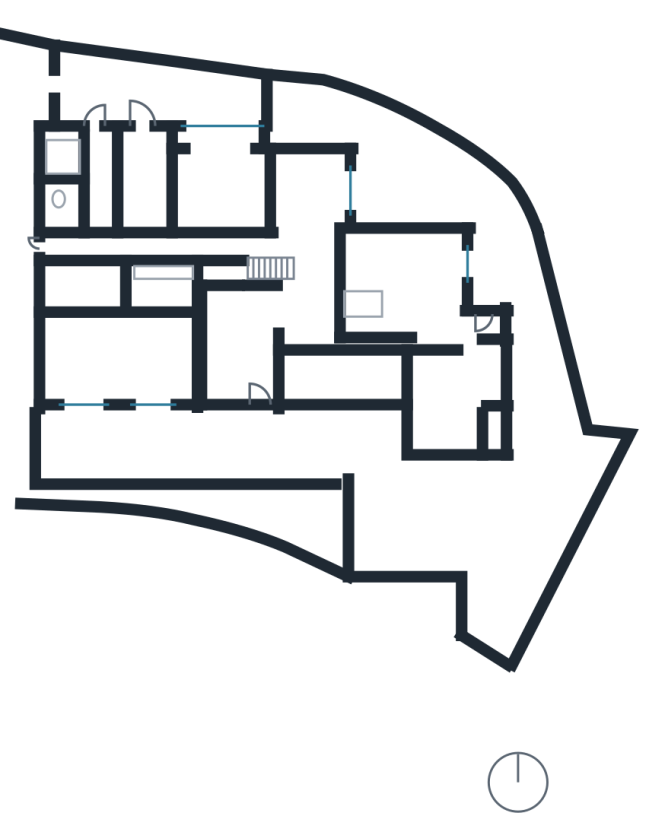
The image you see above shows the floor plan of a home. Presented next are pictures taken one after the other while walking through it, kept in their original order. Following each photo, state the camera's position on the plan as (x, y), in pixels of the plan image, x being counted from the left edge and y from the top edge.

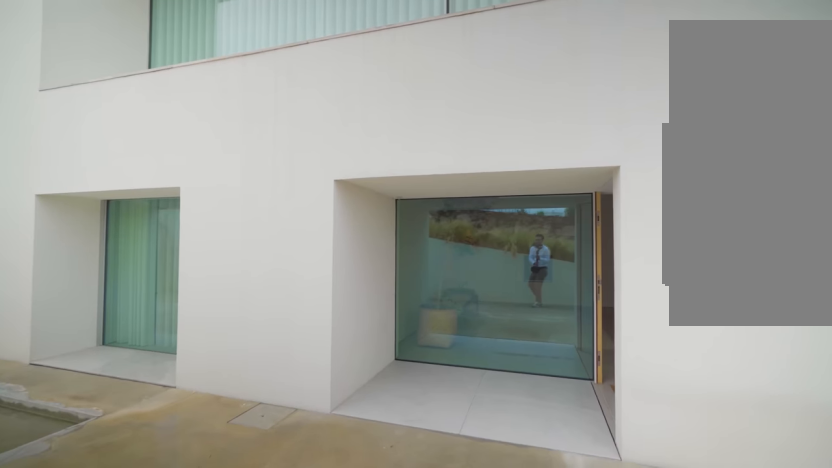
(230, 459)
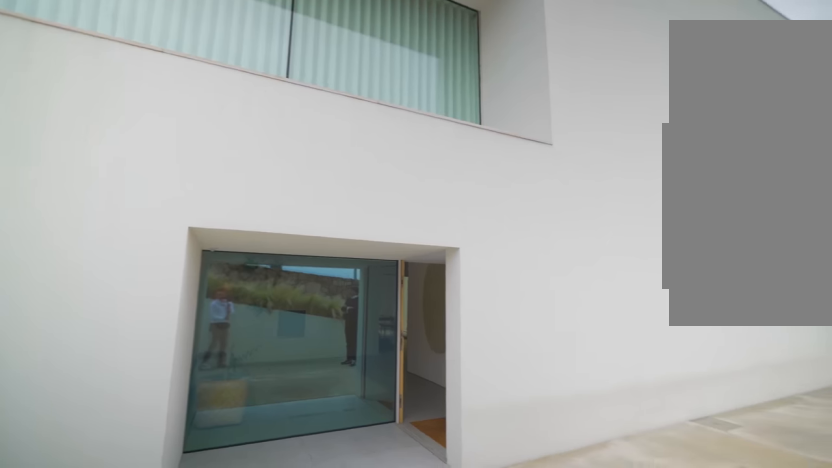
(220, 470)
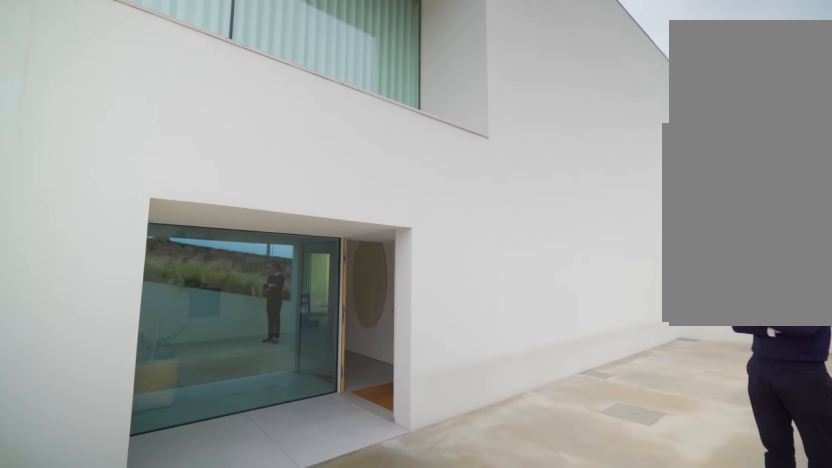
(220, 470)
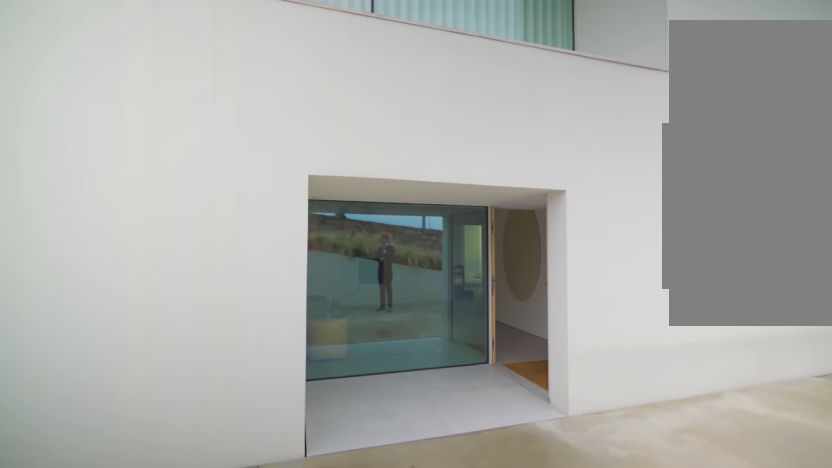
(207, 461)
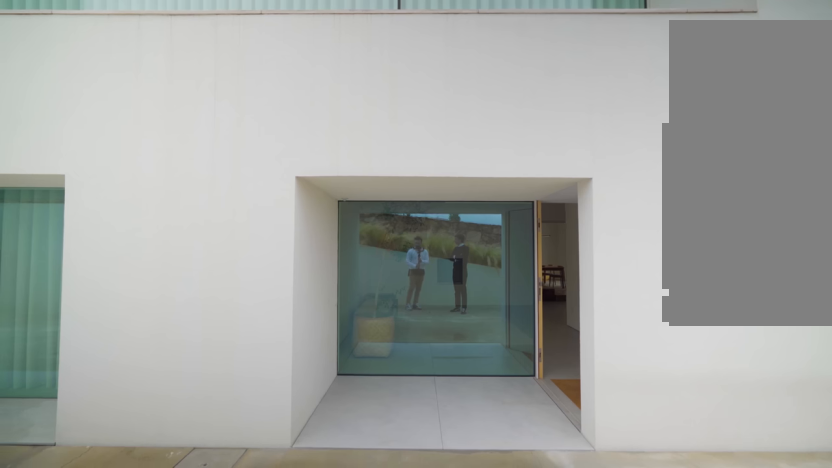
(213, 453)
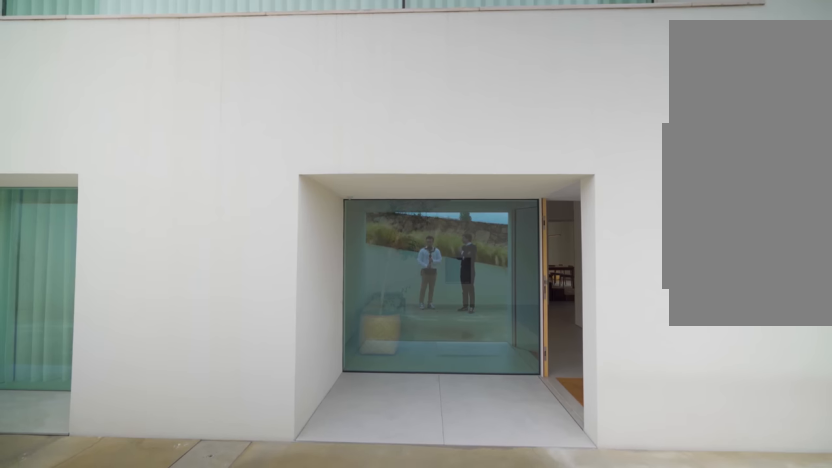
(213, 453)
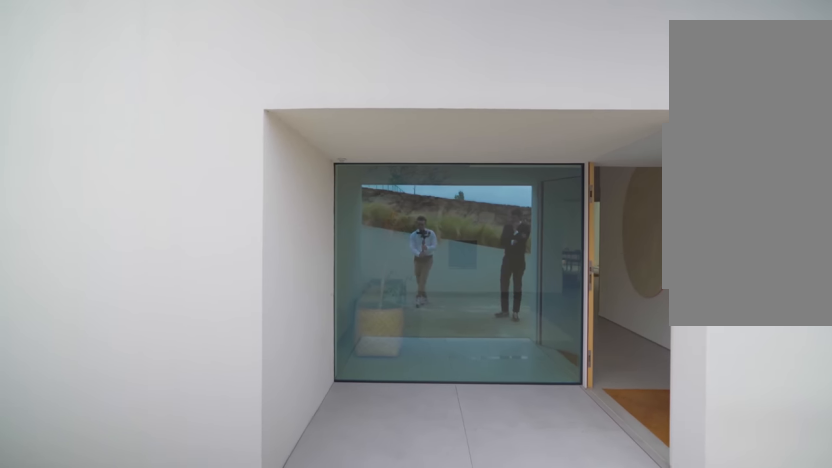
(221, 419)
